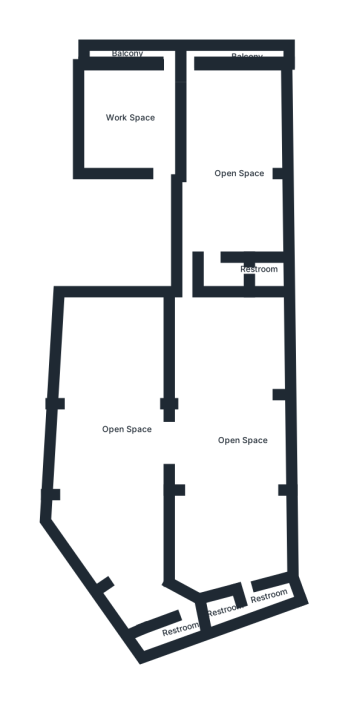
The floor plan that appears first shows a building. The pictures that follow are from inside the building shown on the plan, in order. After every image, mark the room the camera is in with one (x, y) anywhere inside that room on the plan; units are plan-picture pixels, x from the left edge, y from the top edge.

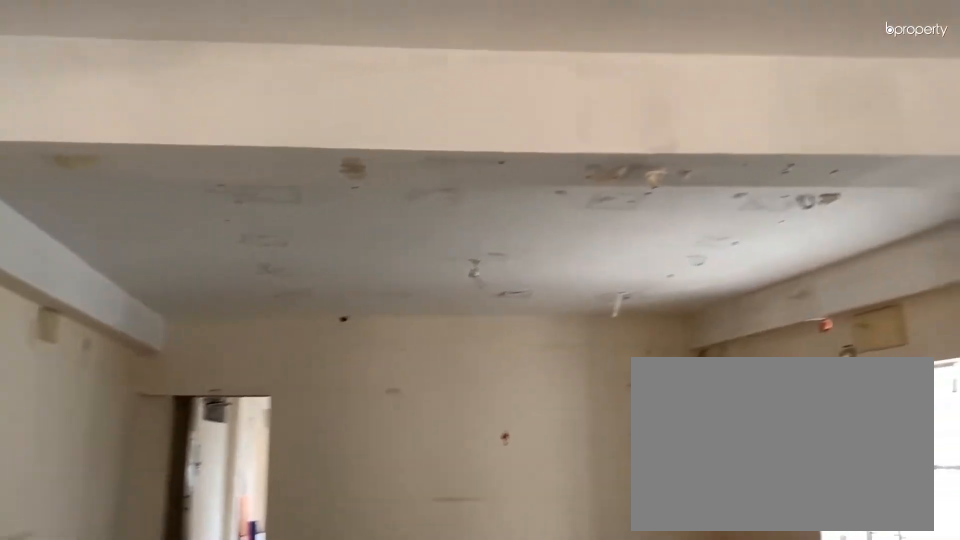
(227, 458)
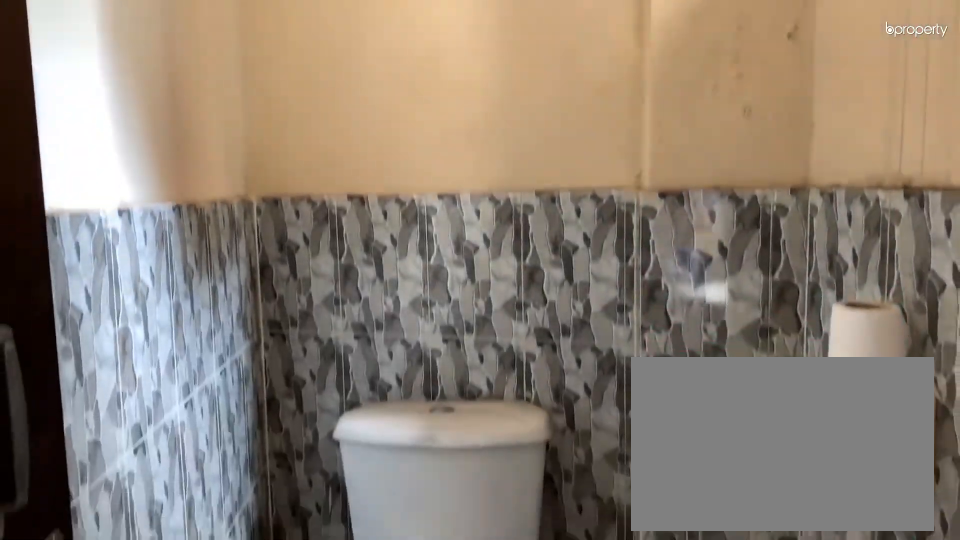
(229, 608)
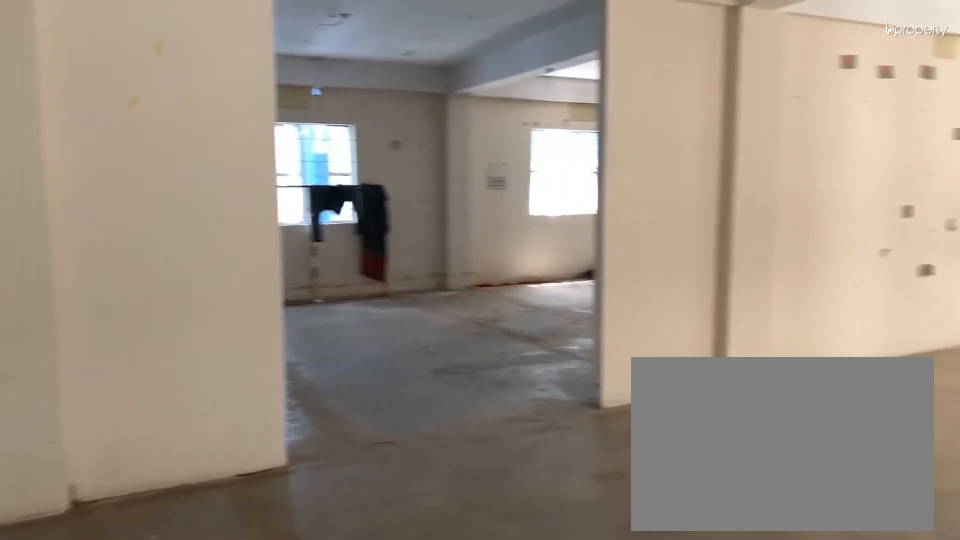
(109, 450)
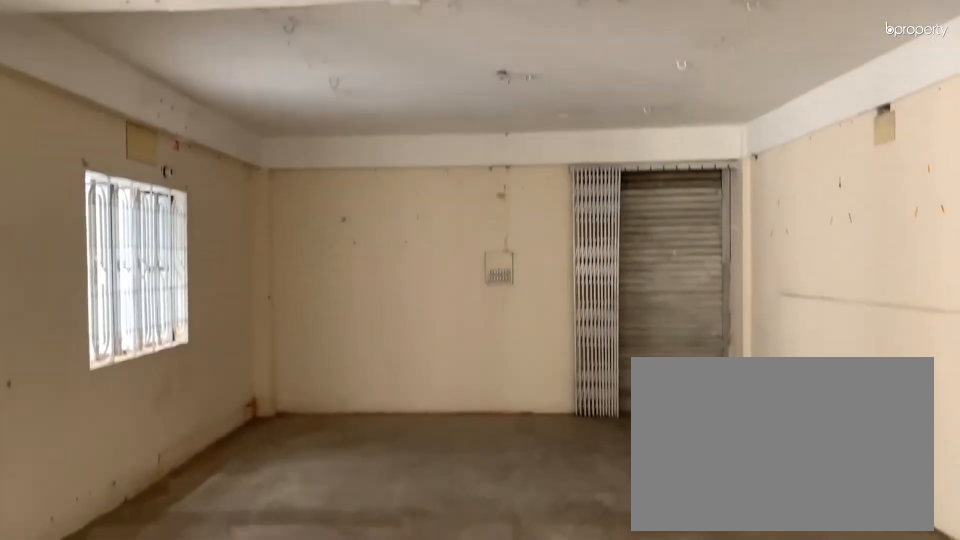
(109, 460)
